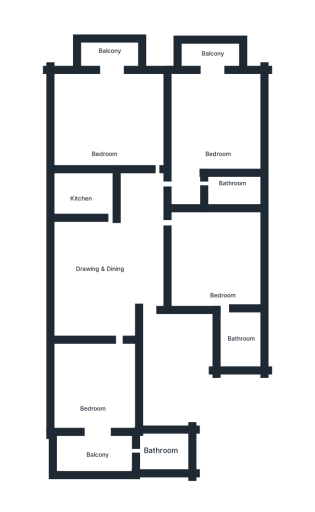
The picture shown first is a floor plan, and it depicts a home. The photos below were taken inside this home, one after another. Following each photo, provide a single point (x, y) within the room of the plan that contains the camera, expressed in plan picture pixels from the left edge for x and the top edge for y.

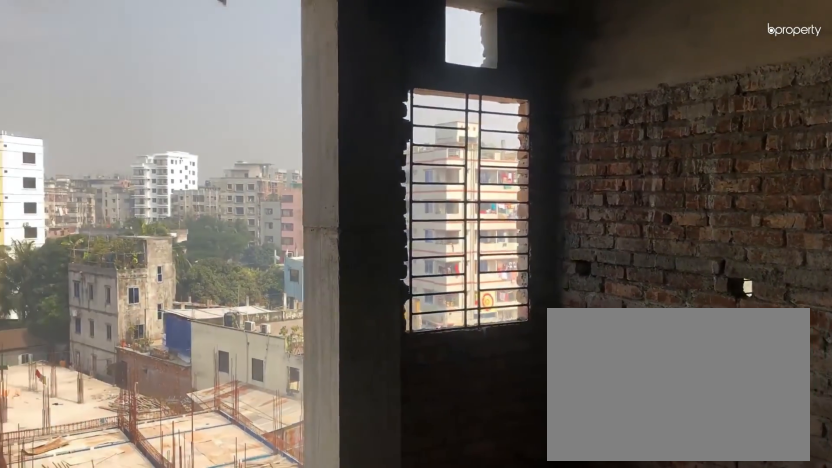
(119, 264)
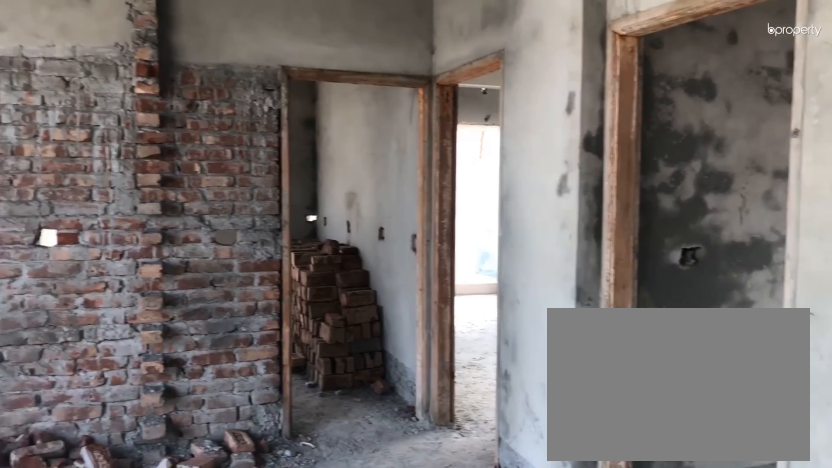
(101, 264)
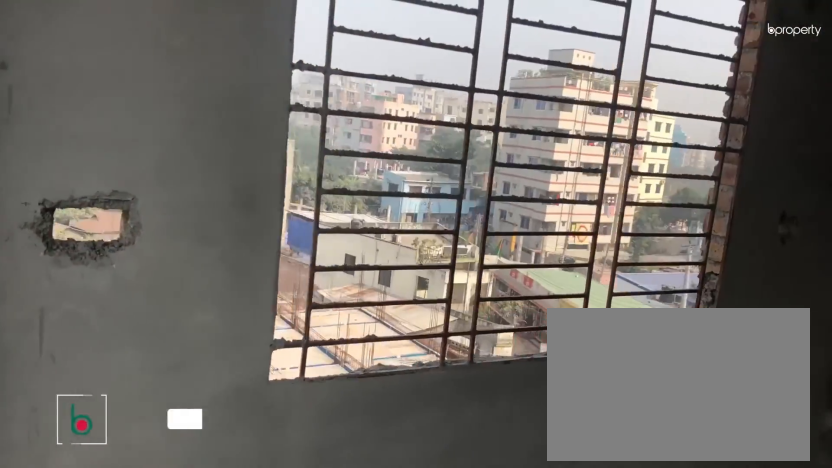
(97, 391)
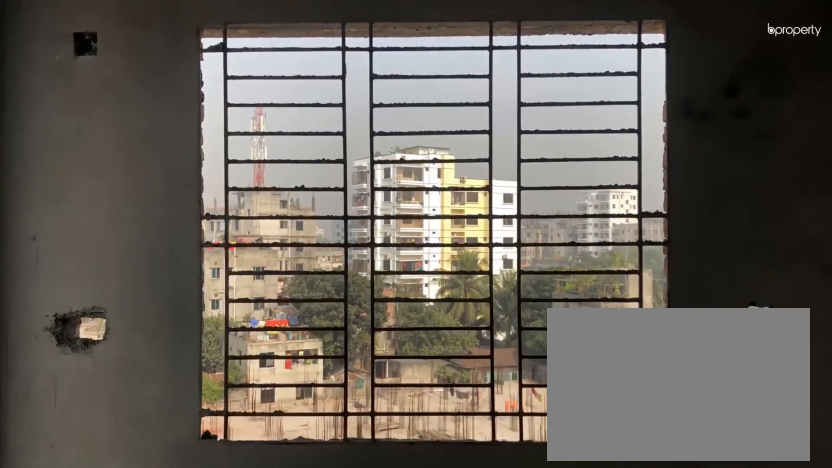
(97, 391)
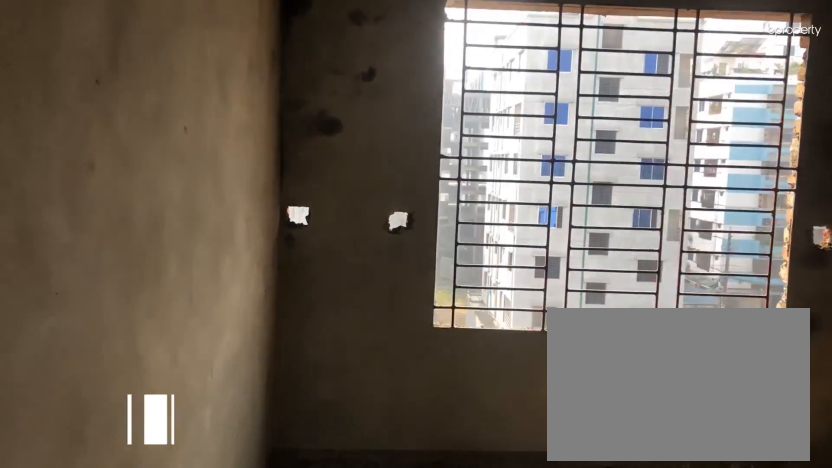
(224, 257)
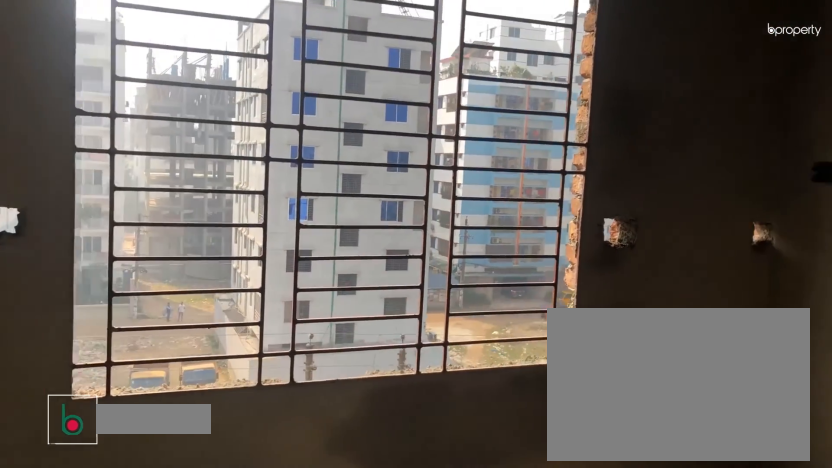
(224, 257)
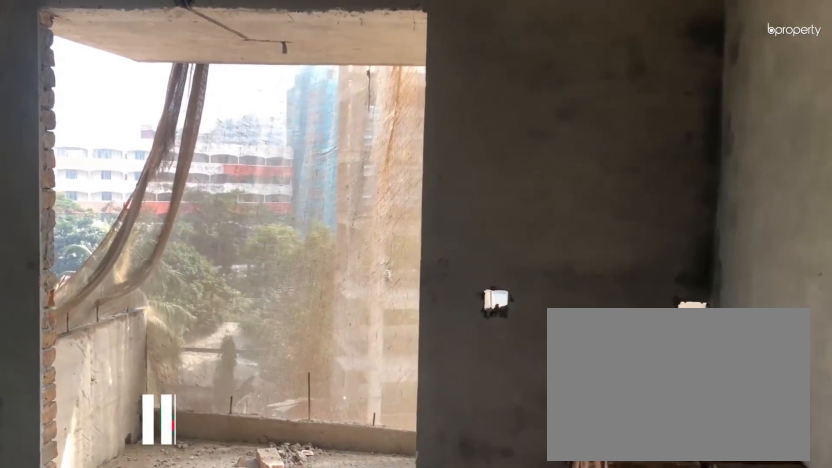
(110, 125)
